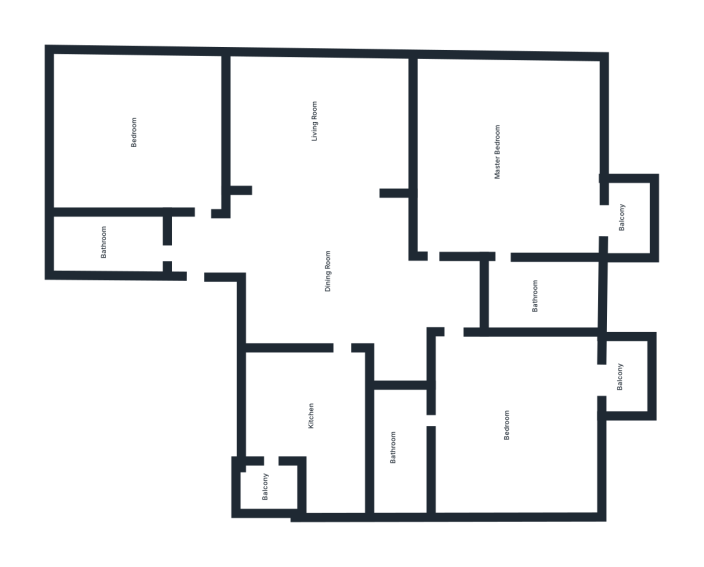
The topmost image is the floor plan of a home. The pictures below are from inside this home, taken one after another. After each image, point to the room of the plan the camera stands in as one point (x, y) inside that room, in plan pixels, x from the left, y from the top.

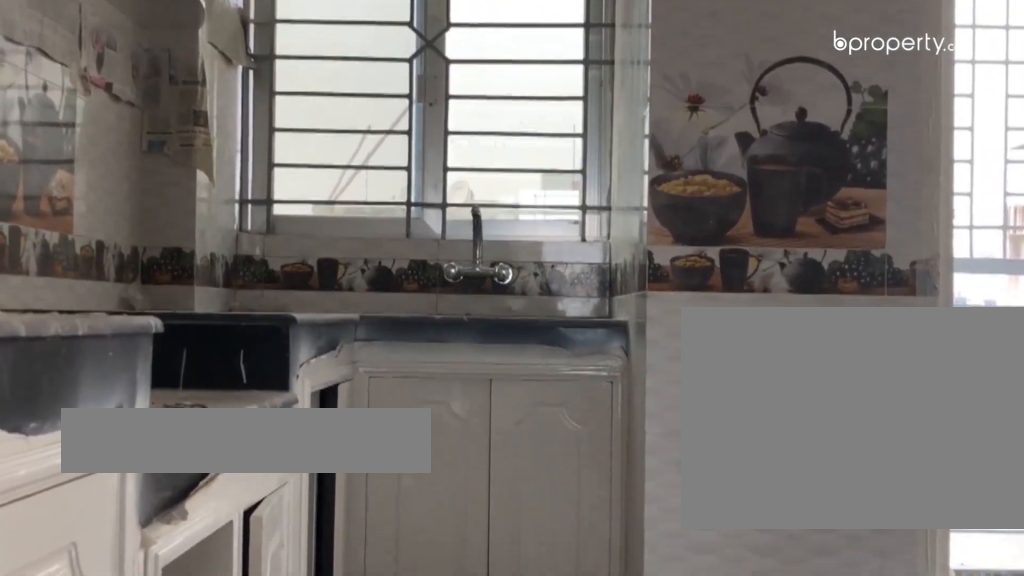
(311, 407)
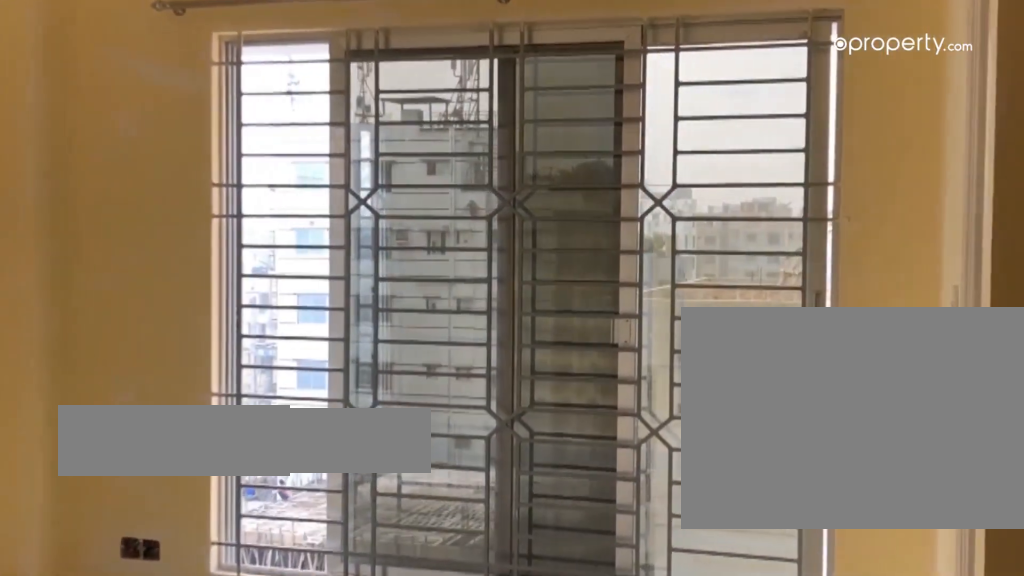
(497, 401)
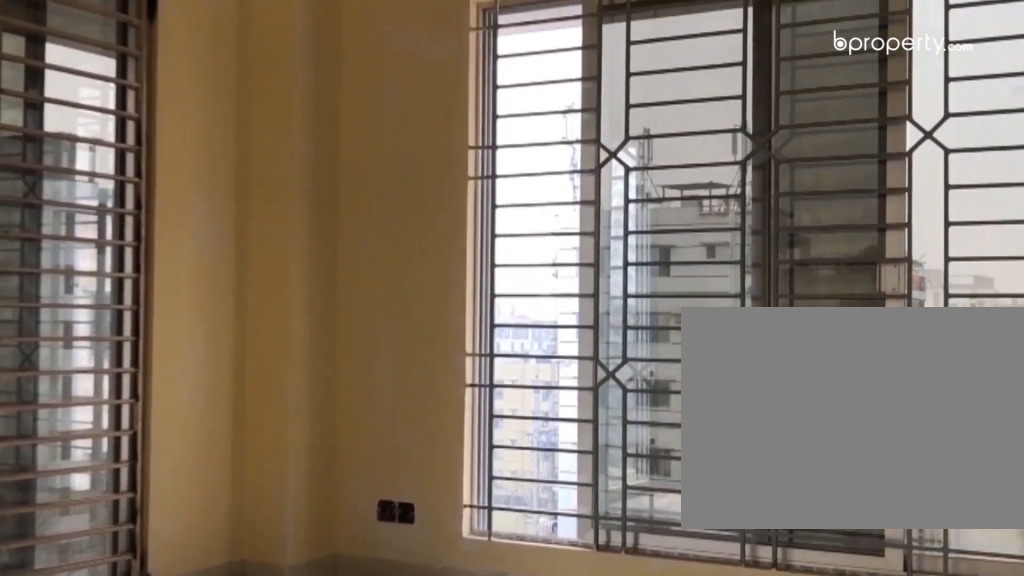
(497, 401)
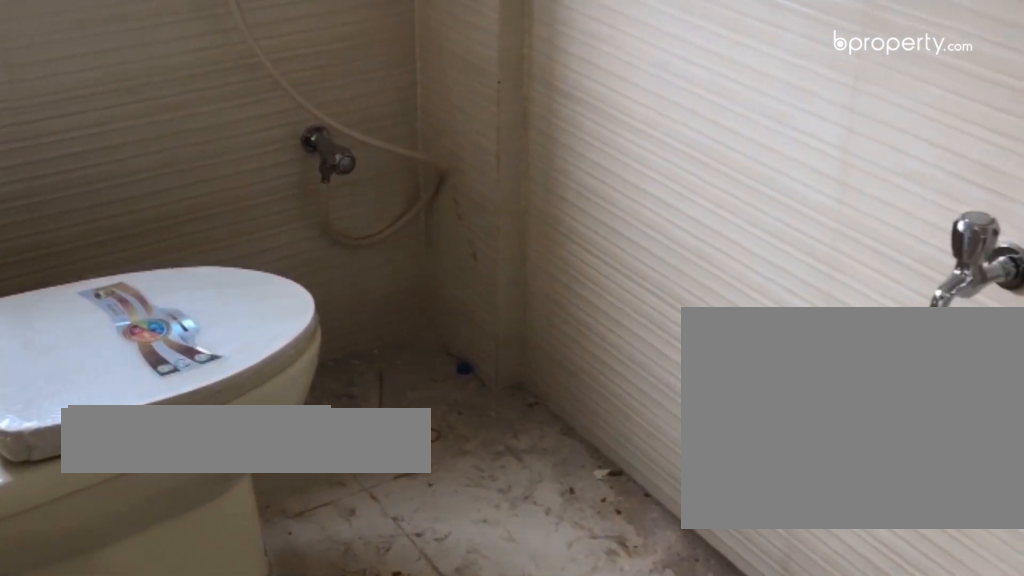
(392, 447)
